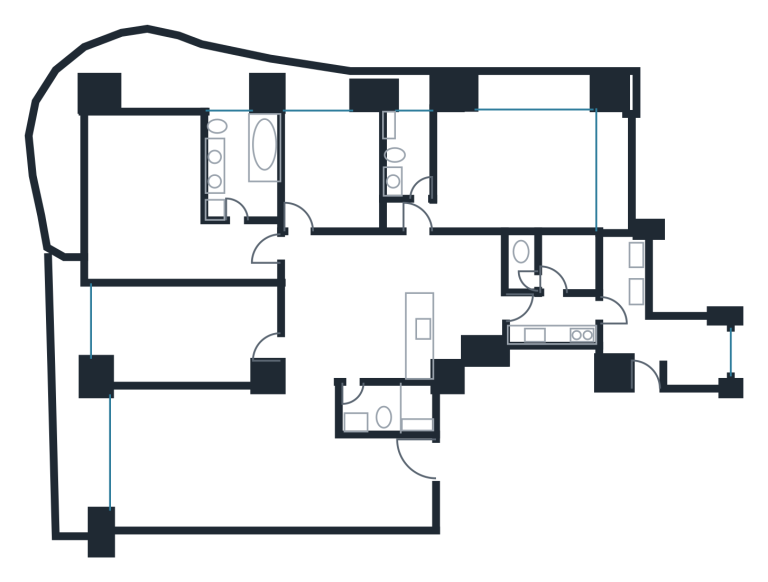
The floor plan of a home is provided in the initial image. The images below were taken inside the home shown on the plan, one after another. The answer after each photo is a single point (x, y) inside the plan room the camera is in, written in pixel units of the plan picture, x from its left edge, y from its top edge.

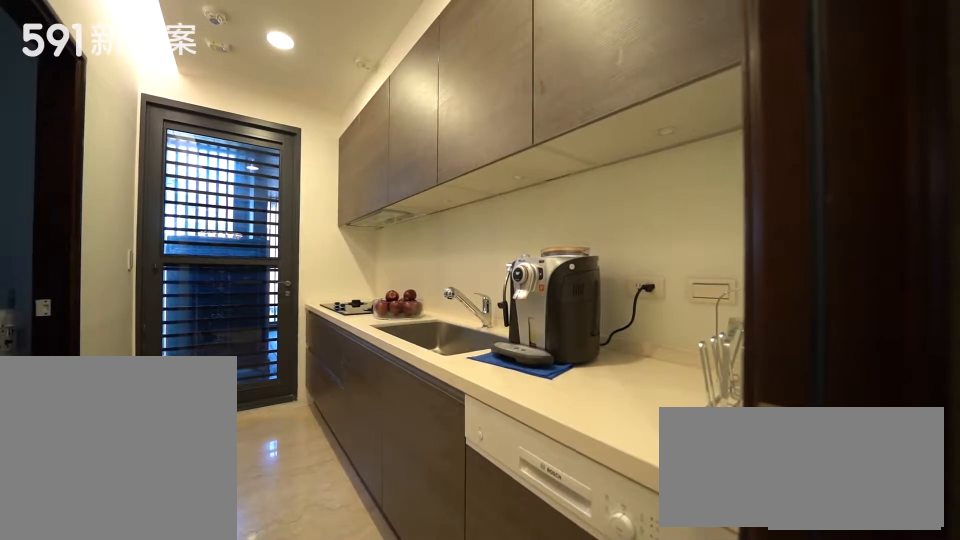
(557, 321)
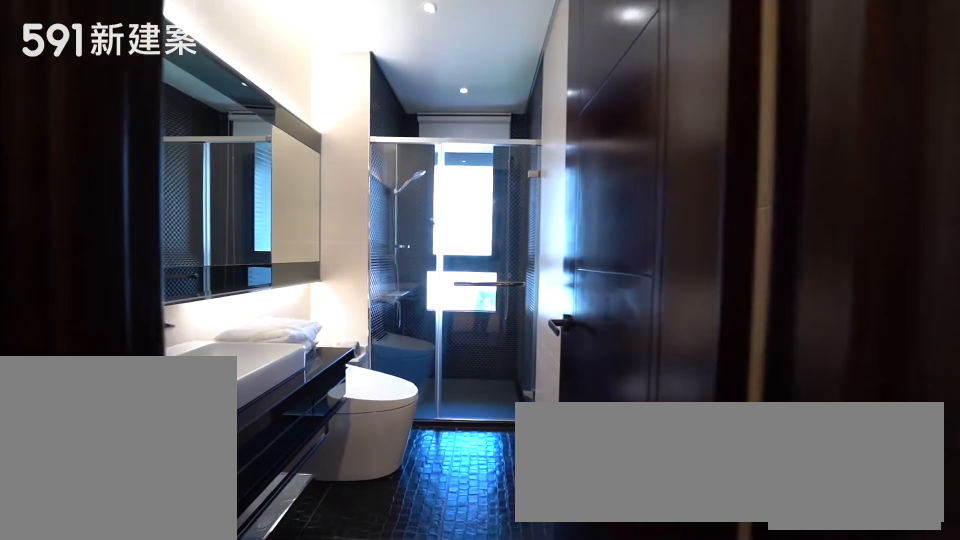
(410, 149)
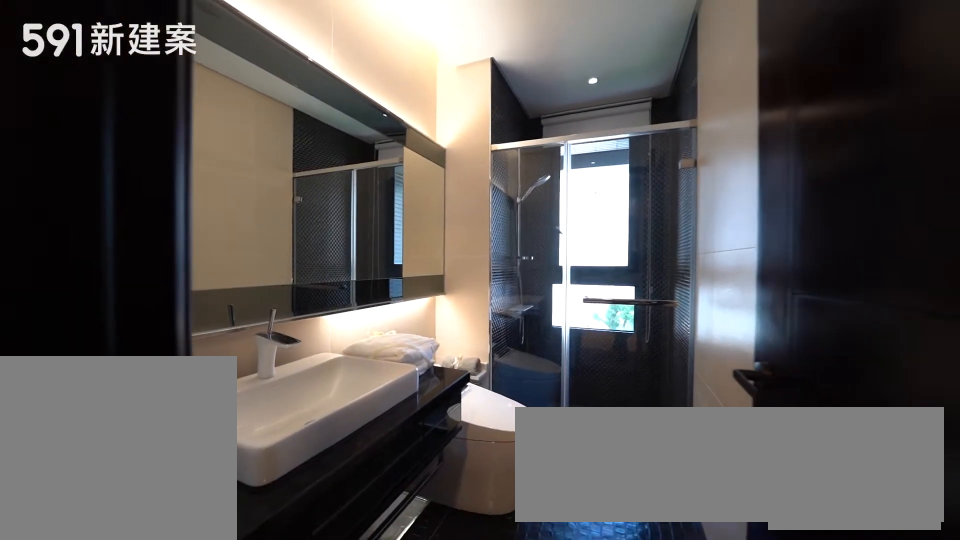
(410, 149)
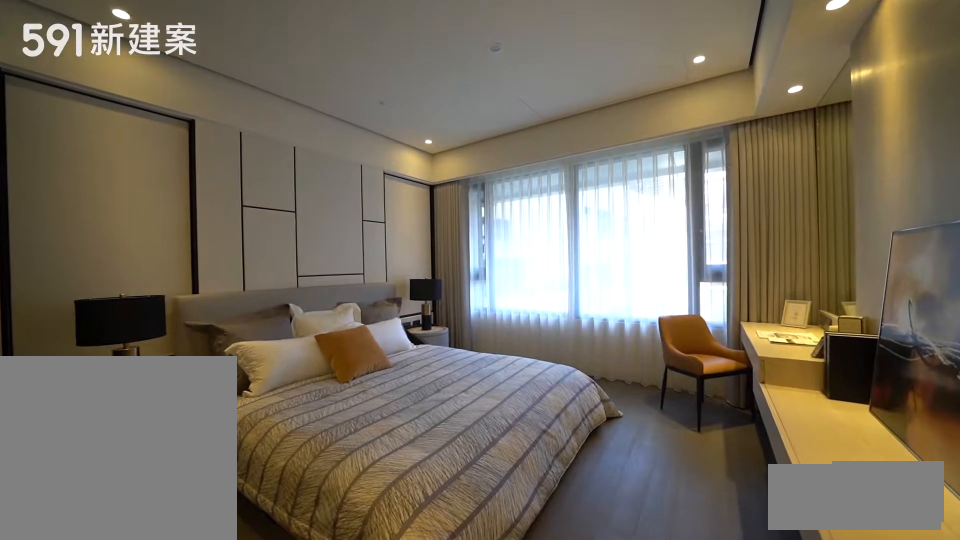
(510, 171)
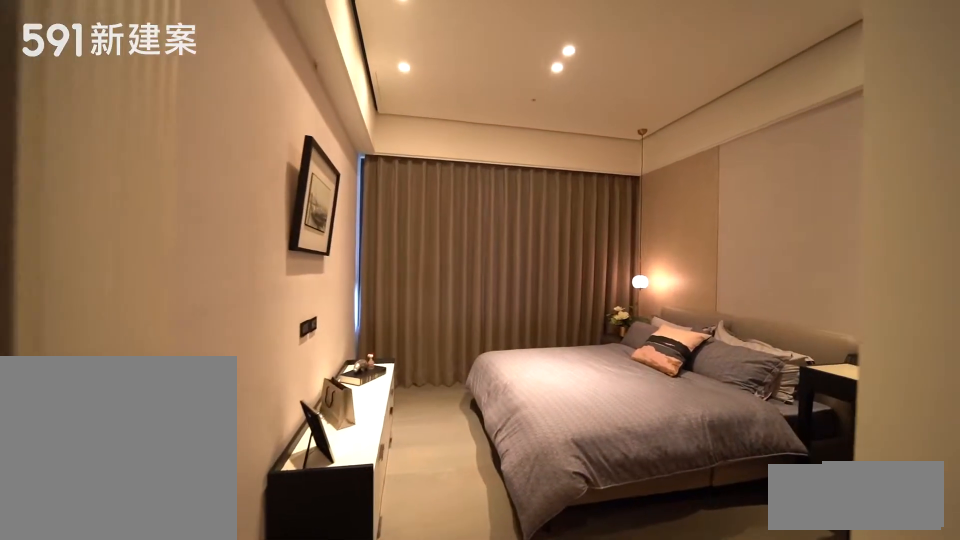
(334, 169)
